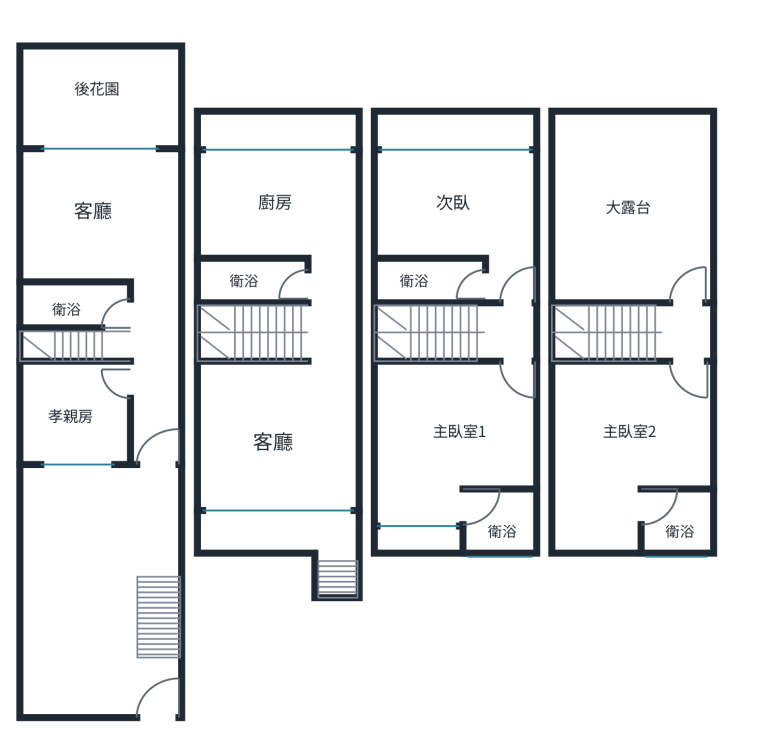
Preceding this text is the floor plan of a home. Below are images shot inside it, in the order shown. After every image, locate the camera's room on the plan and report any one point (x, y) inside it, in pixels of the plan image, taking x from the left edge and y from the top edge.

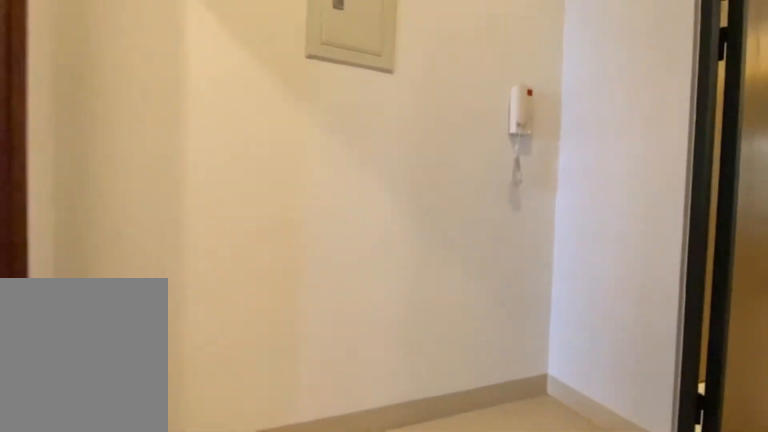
(429, 334)
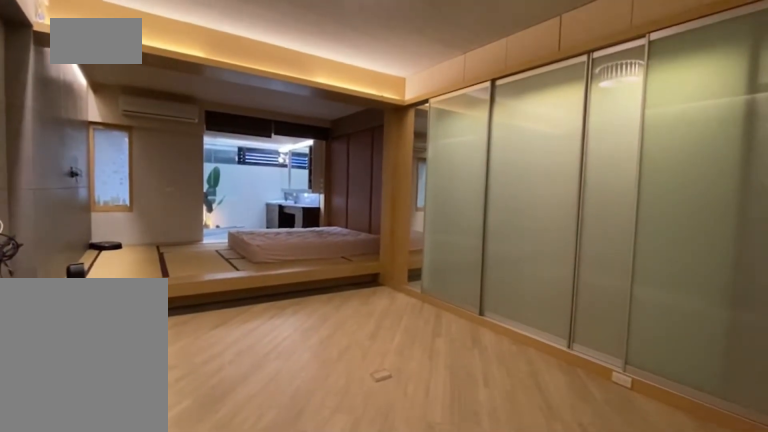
(447, 434)
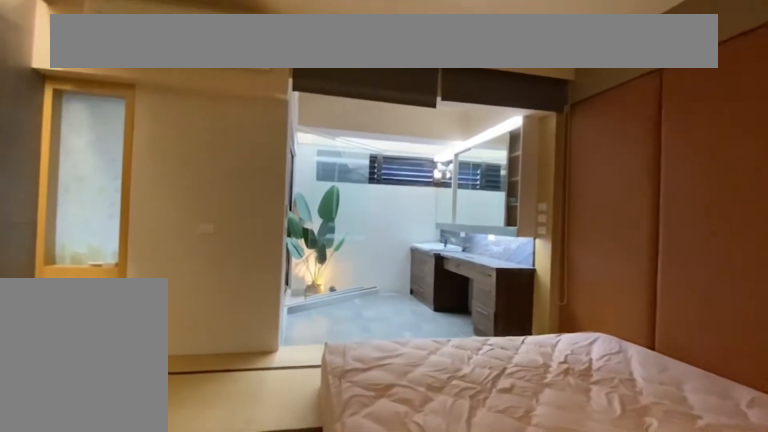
(446, 434)
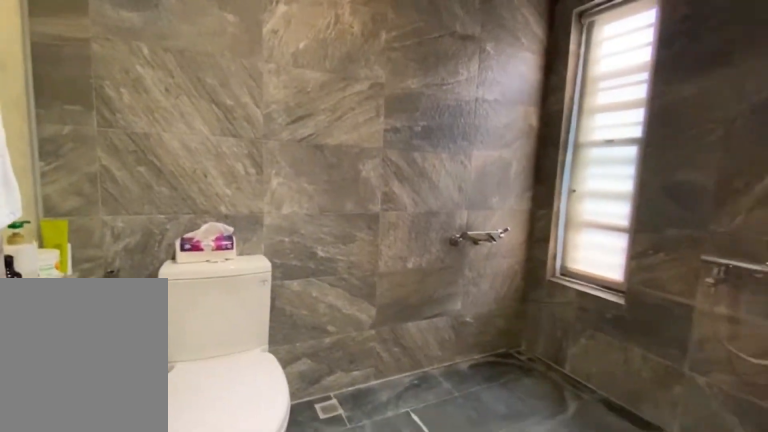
(502, 523)
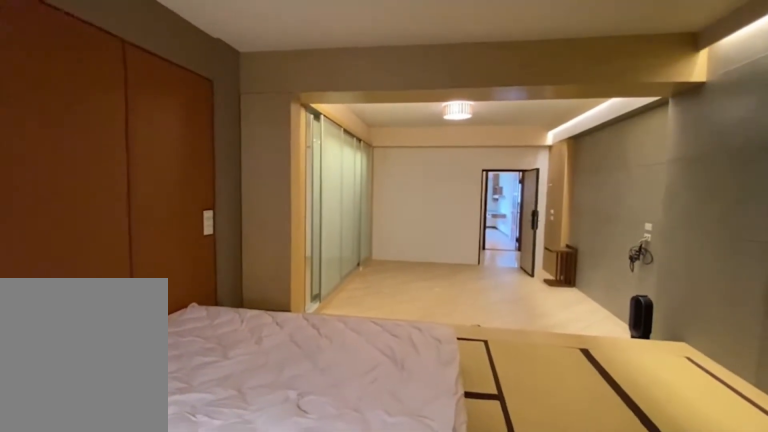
(459, 411)
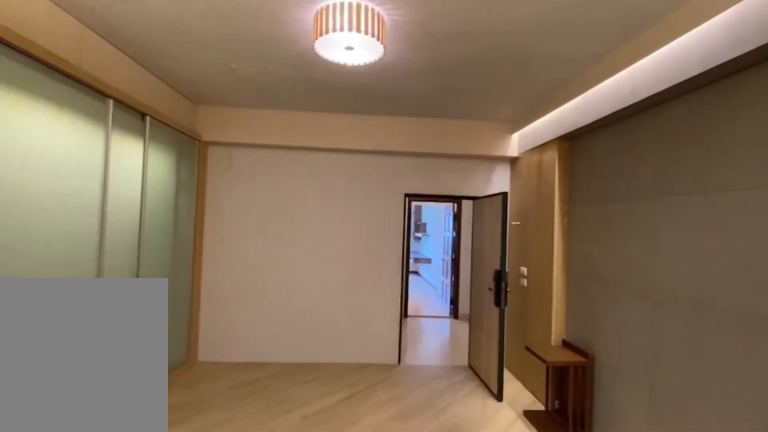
(460, 411)
